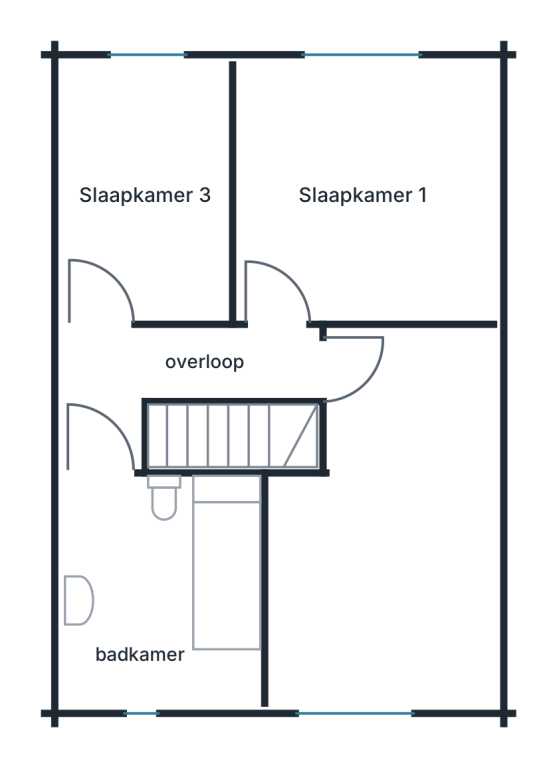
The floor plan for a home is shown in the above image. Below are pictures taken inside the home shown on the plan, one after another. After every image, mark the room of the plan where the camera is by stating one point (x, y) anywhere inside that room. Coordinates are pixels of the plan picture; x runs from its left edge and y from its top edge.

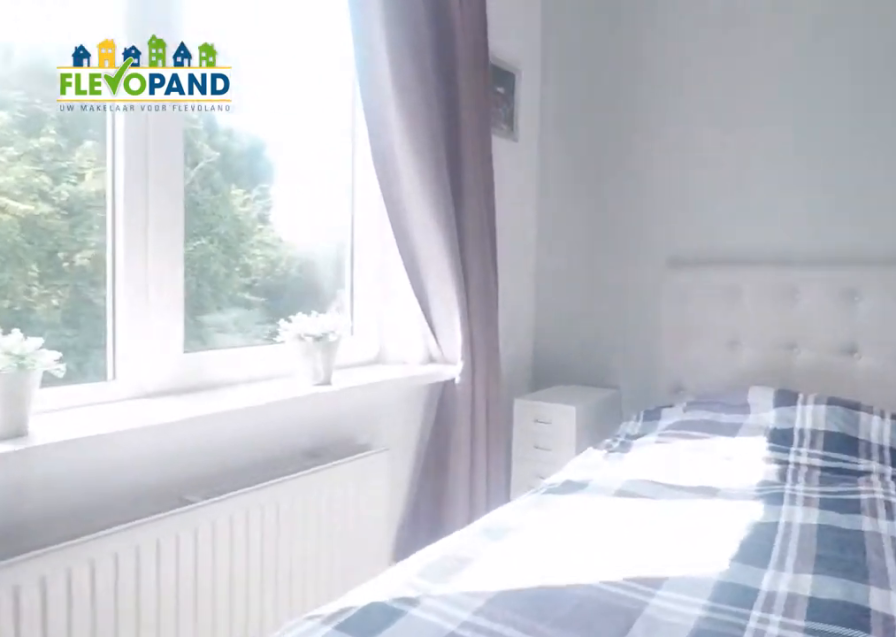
(365, 191)
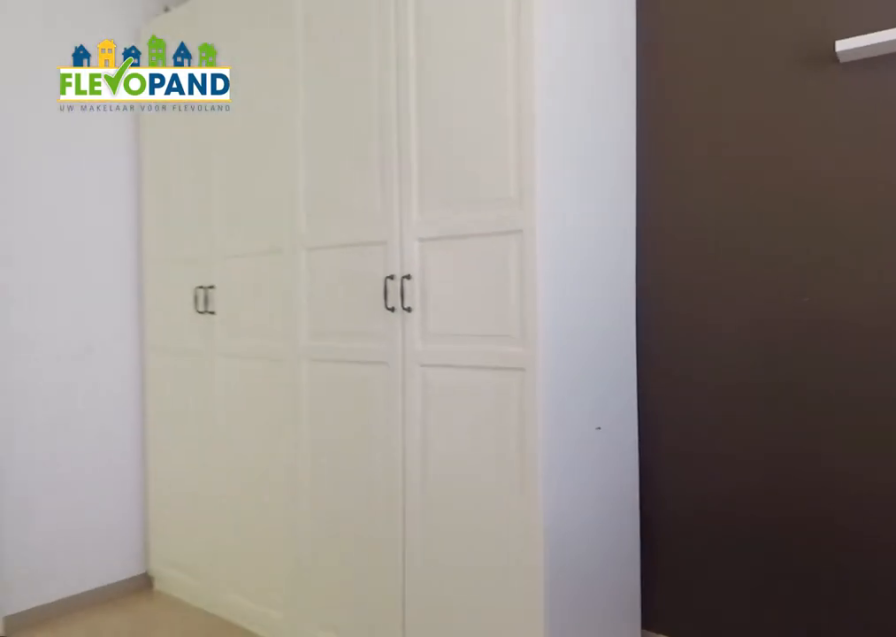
(389, 531)
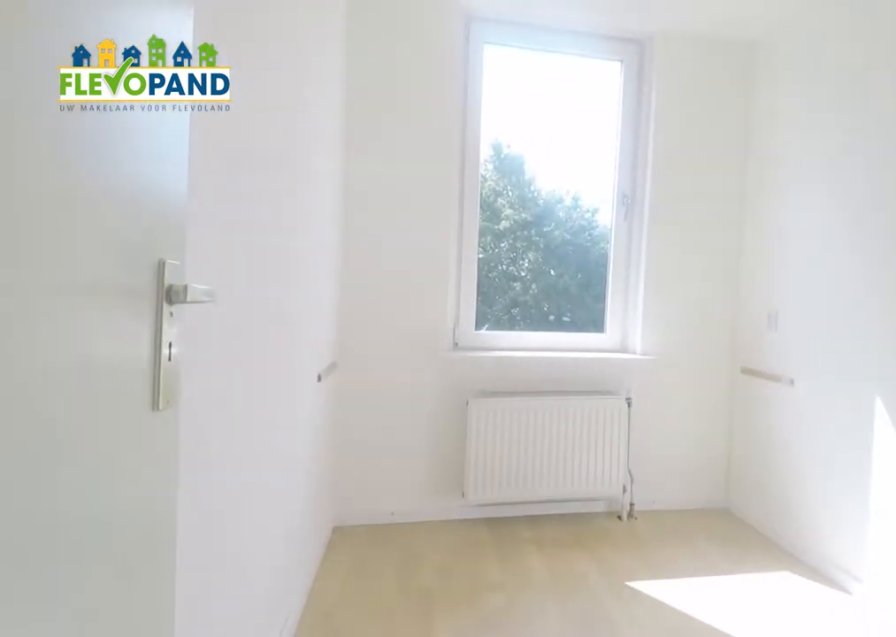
(145, 191)
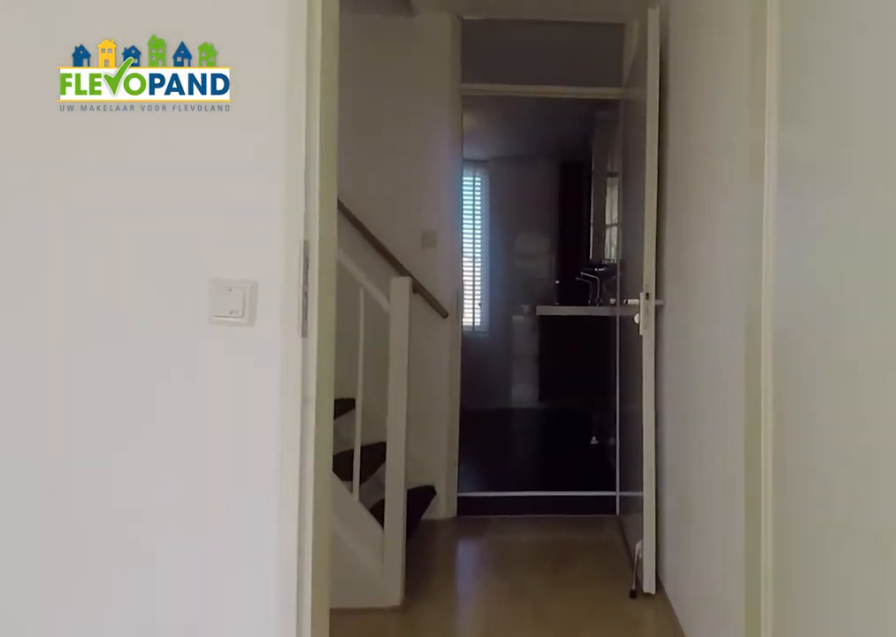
(145, 191)
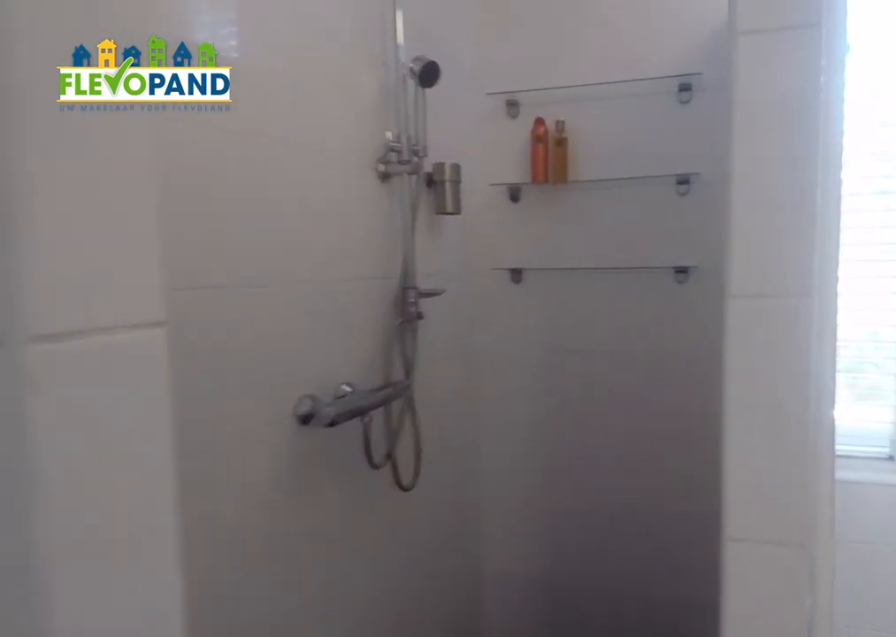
(220, 556)
